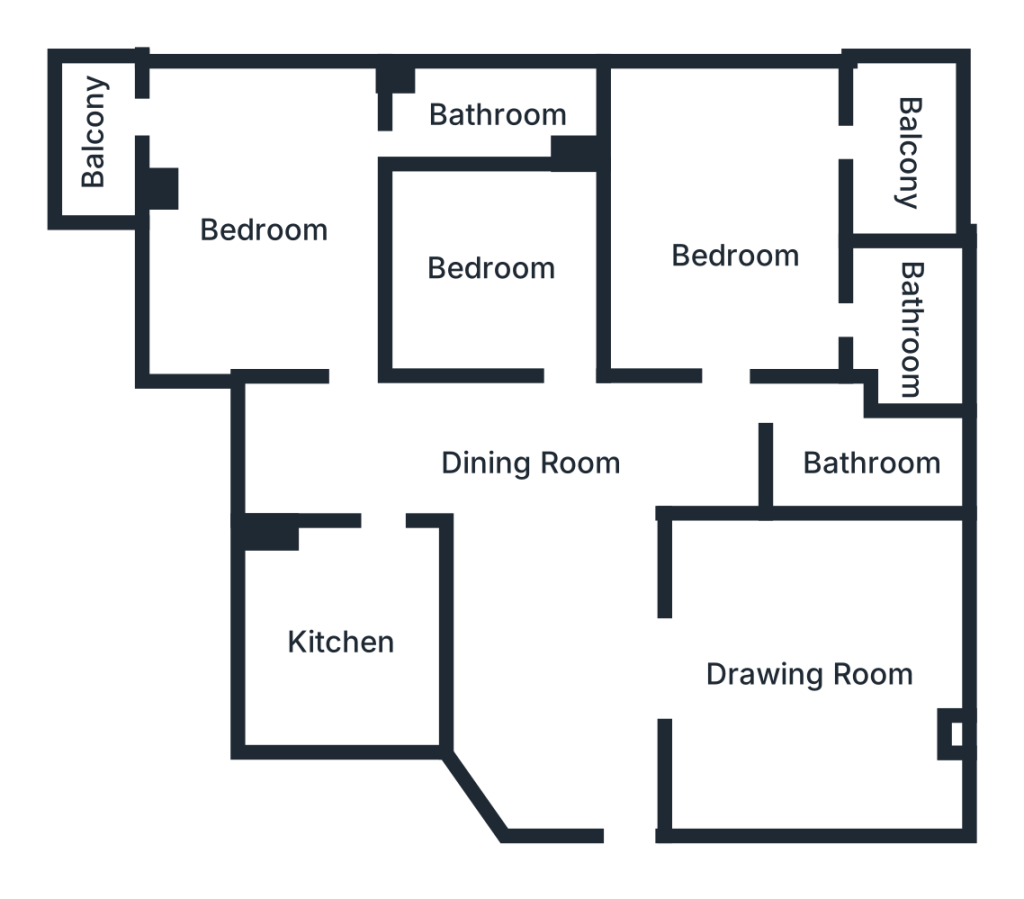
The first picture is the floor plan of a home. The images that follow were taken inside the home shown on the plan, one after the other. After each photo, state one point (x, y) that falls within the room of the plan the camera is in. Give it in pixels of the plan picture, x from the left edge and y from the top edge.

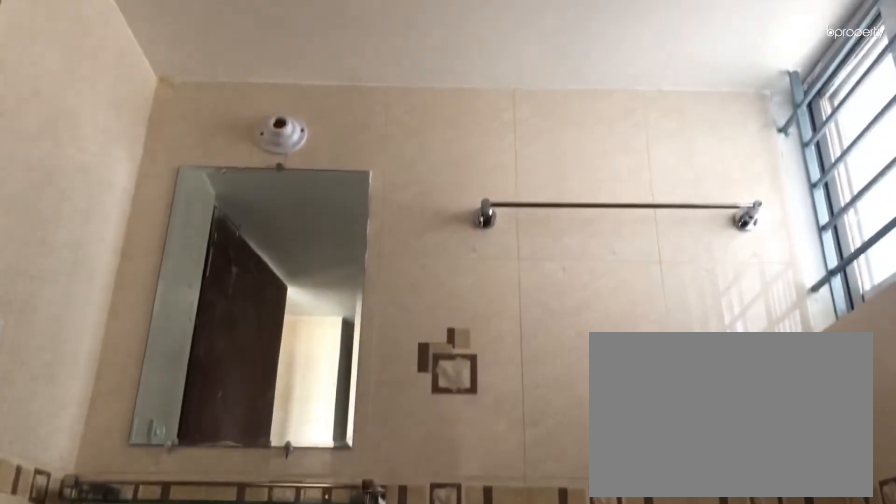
(915, 323)
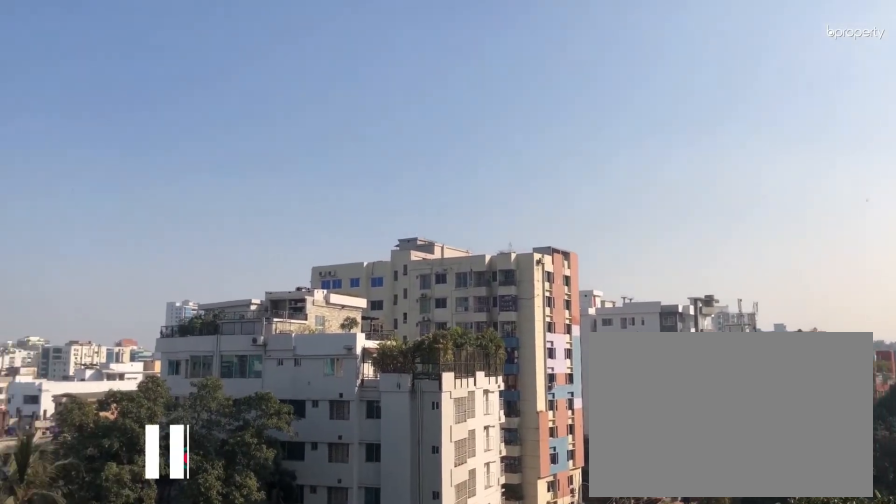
(909, 153)
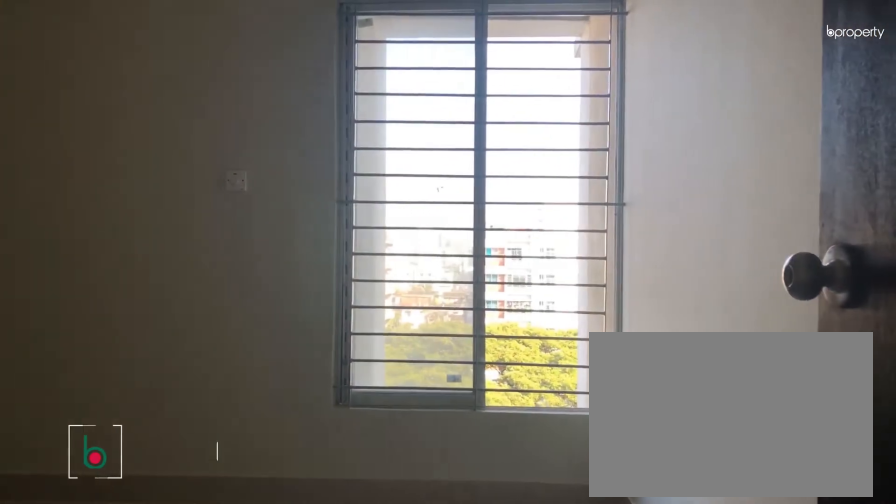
(491, 265)
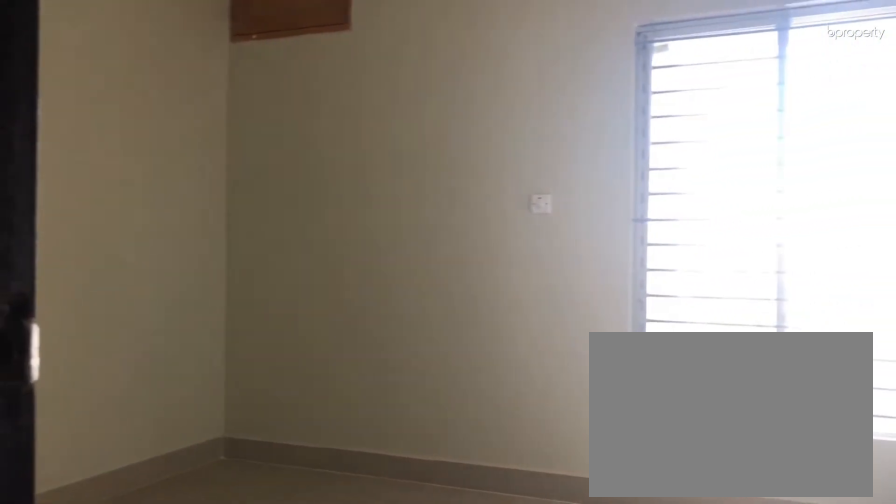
(491, 265)
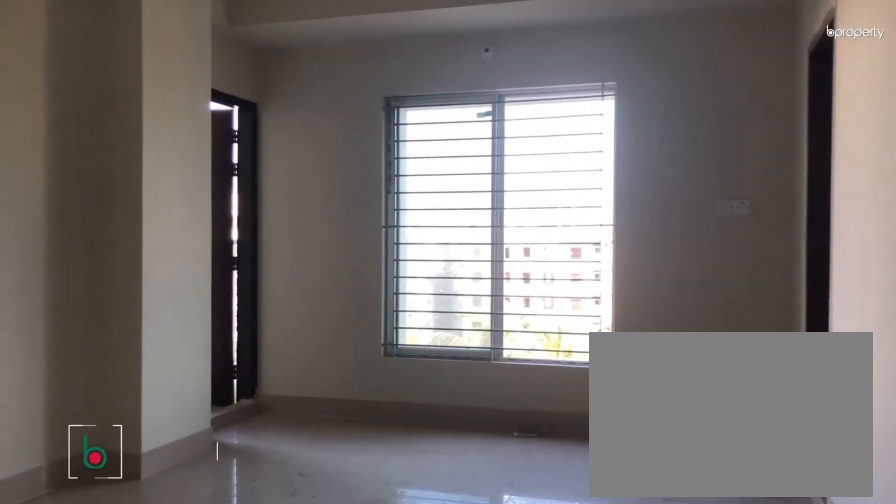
(267, 230)
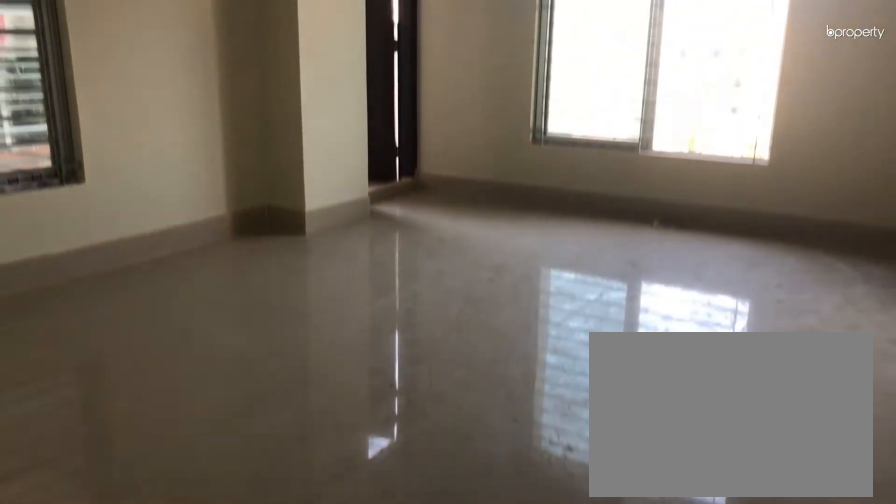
(267, 230)
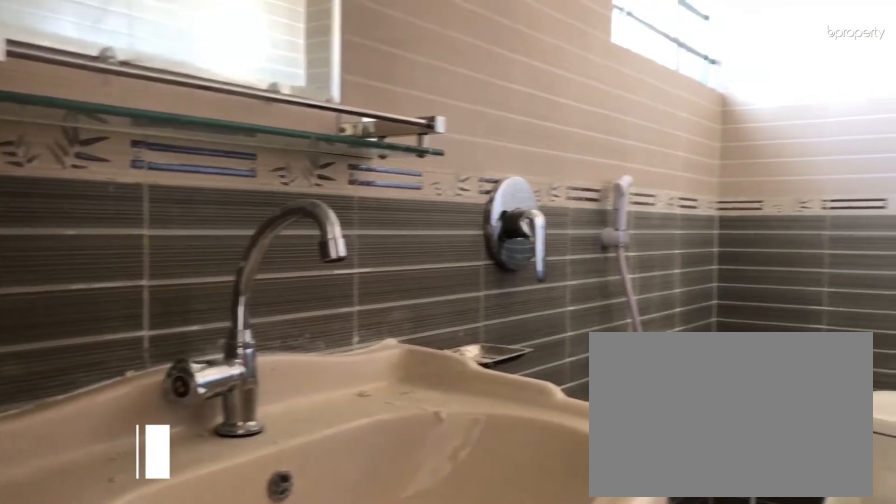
(496, 119)
